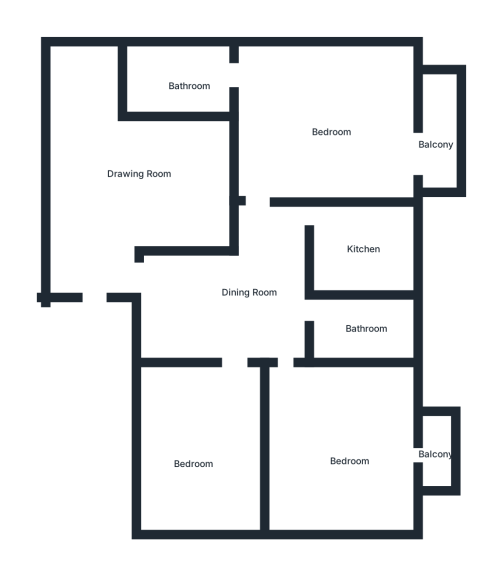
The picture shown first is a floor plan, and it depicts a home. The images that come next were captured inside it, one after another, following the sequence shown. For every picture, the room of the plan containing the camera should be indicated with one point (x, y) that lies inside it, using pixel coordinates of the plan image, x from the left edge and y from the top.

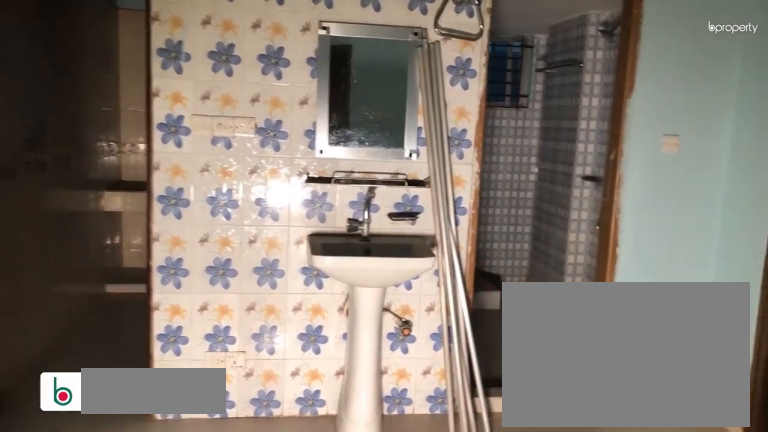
(241, 294)
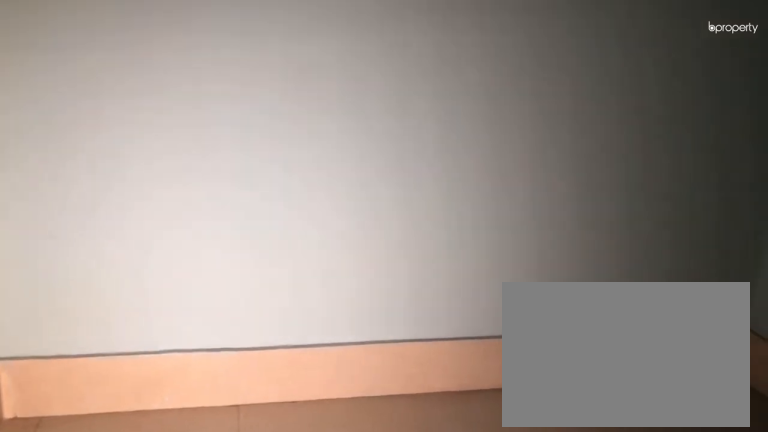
(193, 454)
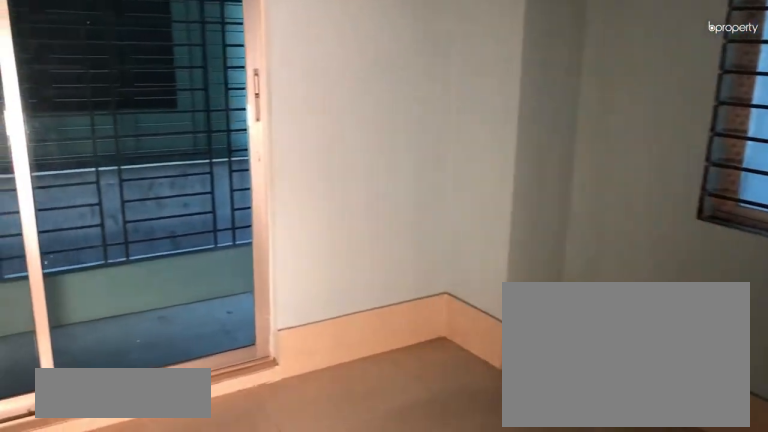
(341, 453)
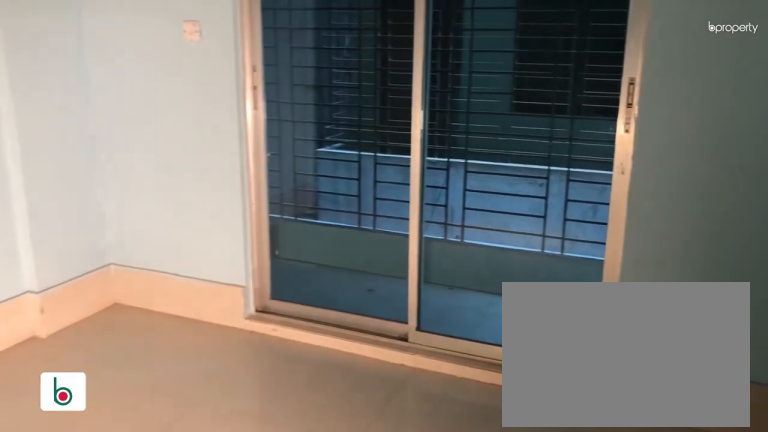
(341, 453)
